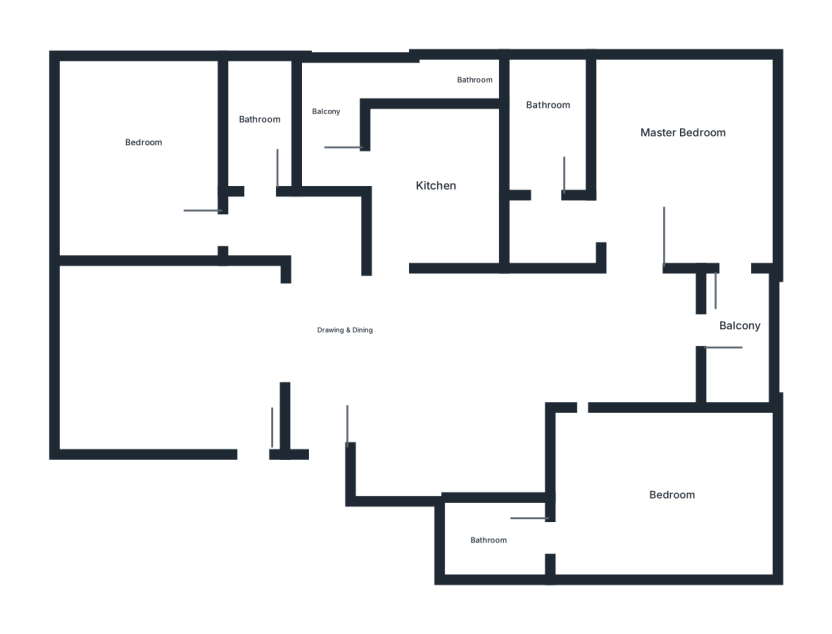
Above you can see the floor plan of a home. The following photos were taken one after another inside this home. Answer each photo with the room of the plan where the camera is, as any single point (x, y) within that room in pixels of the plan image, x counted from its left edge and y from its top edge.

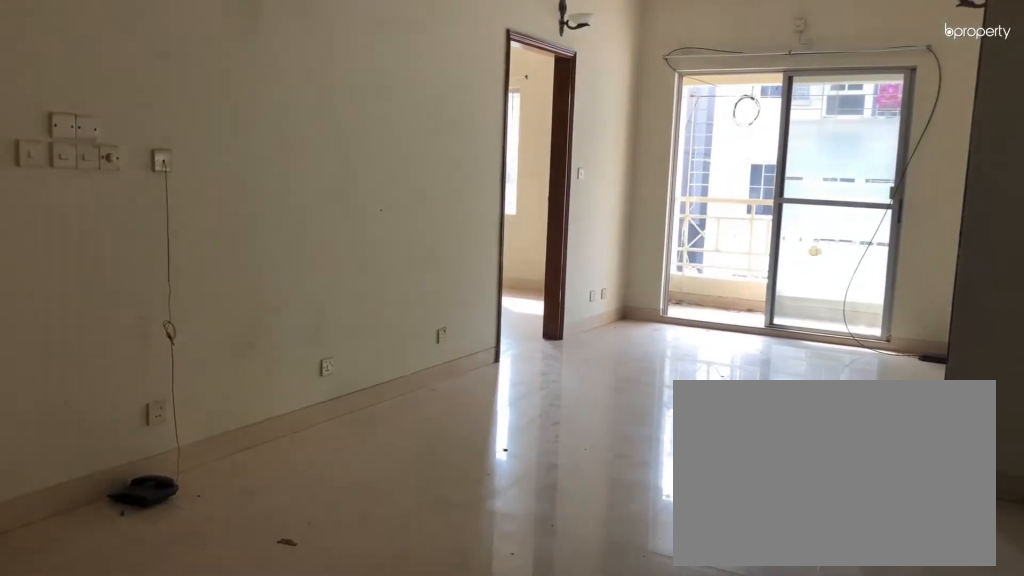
(406, 376)
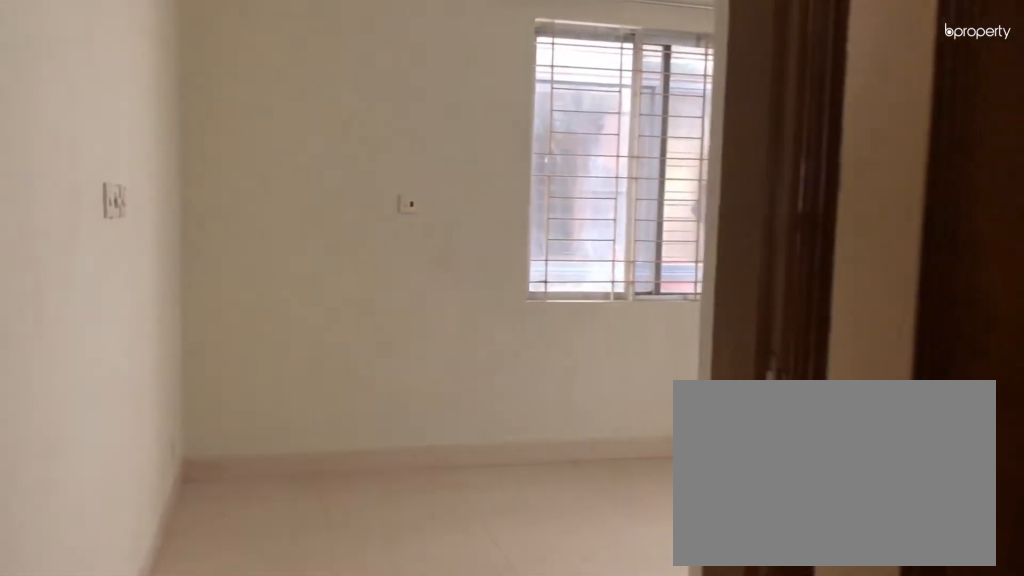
(237, 227)
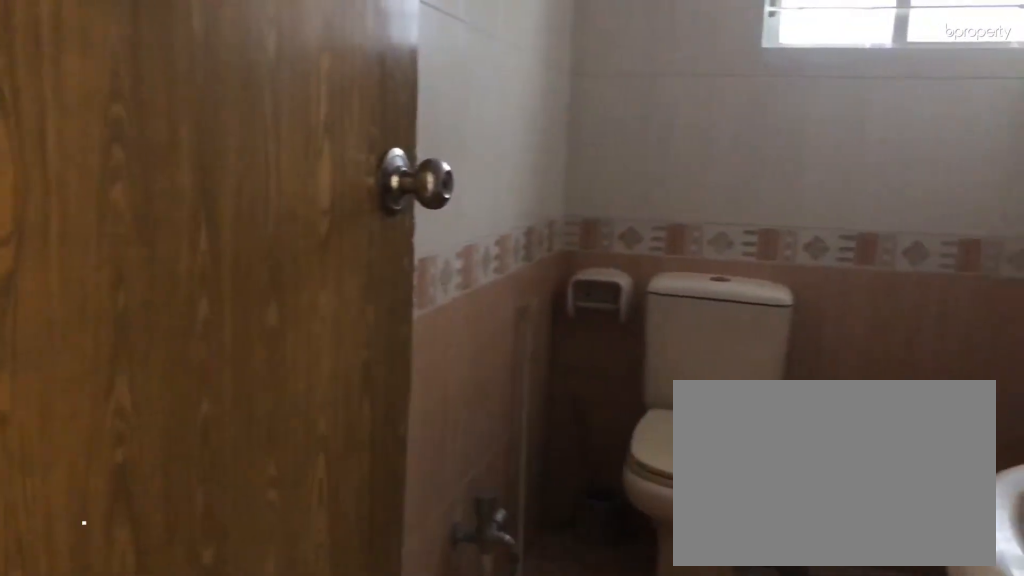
(266, 119)
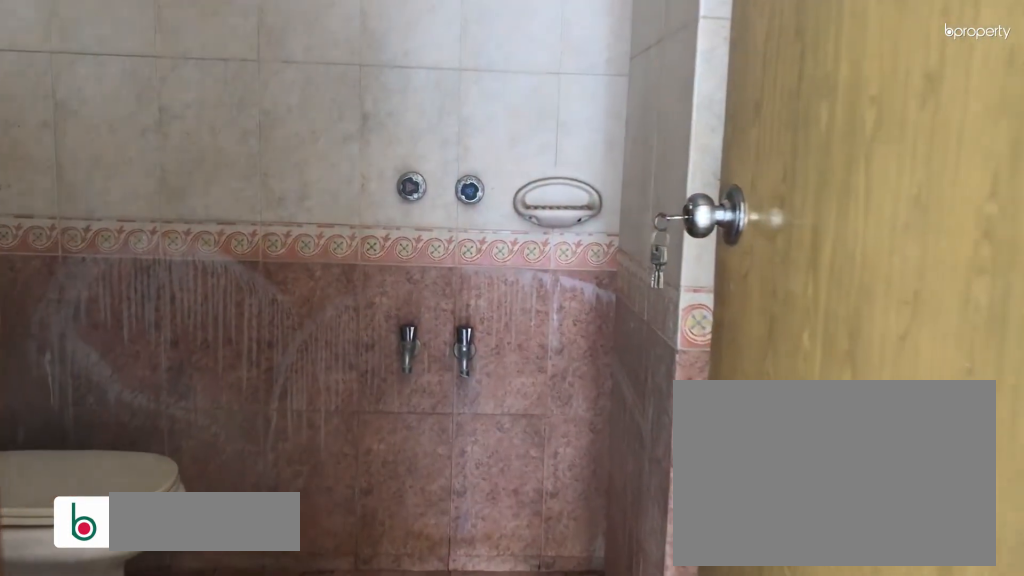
(495, 532)
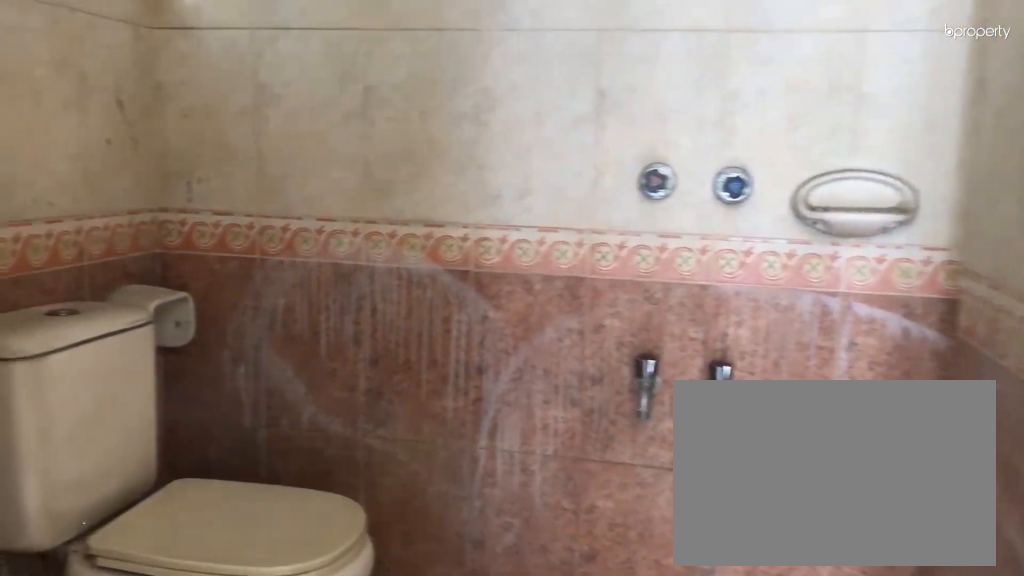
(495, 532)
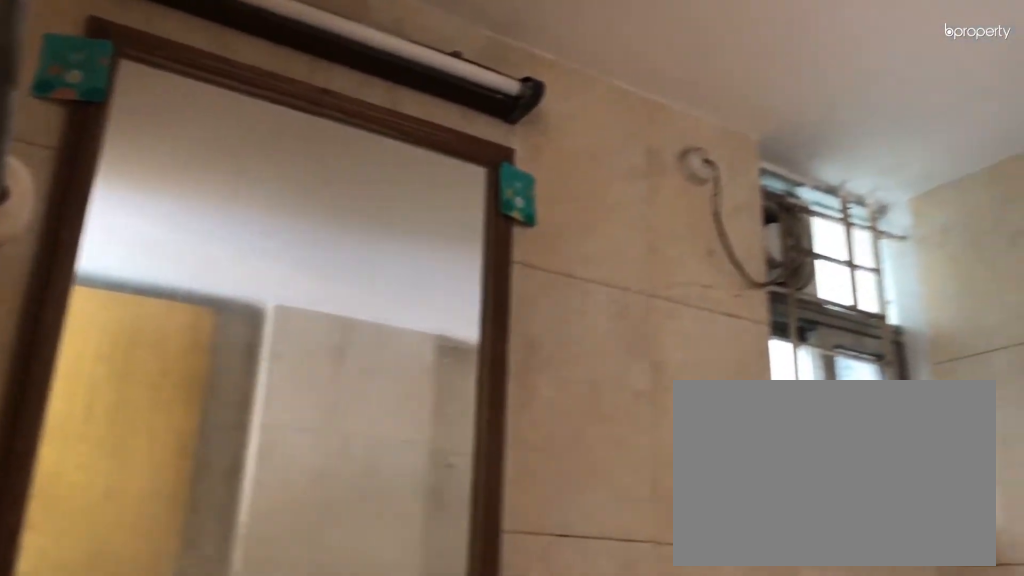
(495, 532)
